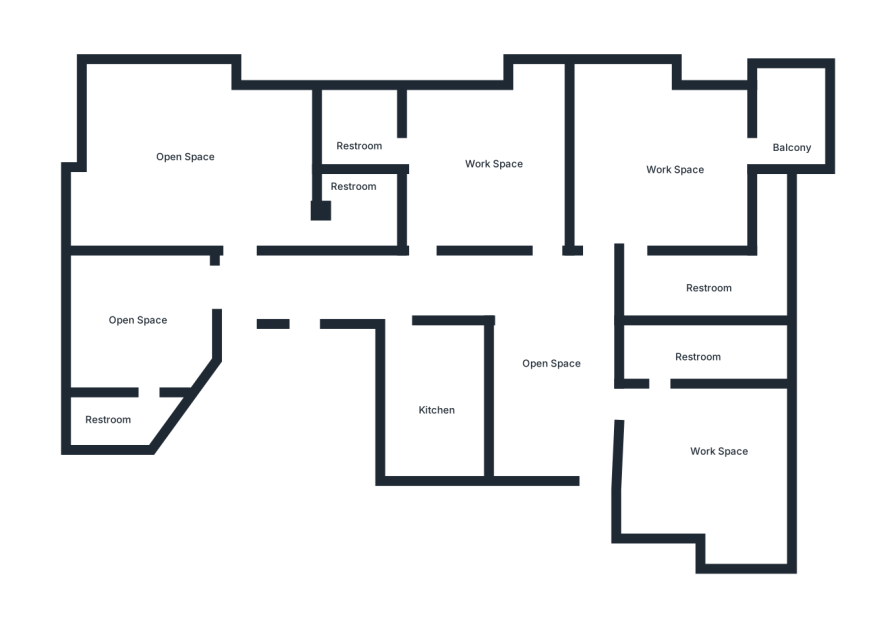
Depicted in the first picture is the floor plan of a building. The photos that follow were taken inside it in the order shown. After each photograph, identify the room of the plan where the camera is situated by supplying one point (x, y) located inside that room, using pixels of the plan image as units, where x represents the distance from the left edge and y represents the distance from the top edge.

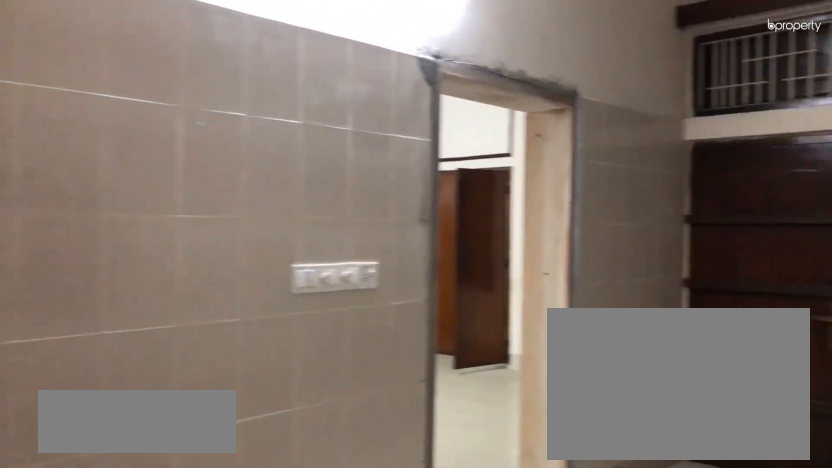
(537, 294)
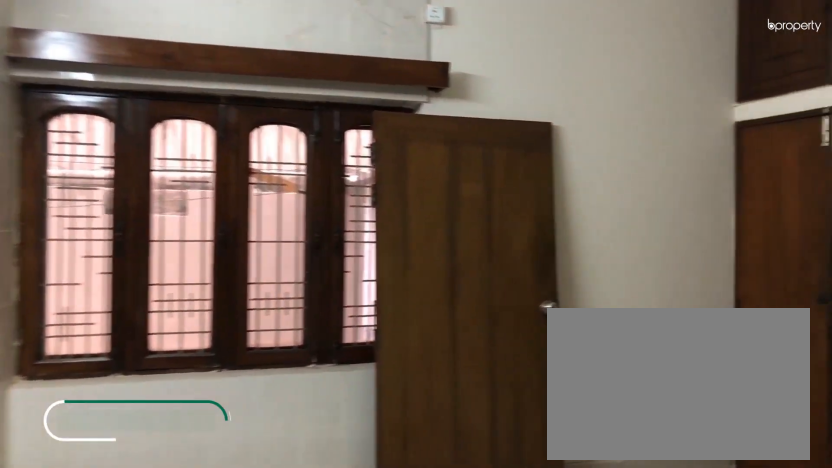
(699, 452)
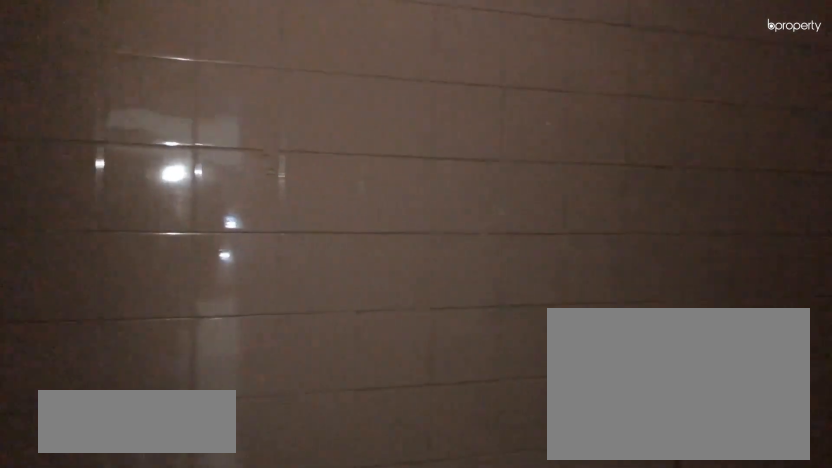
(710, 347)
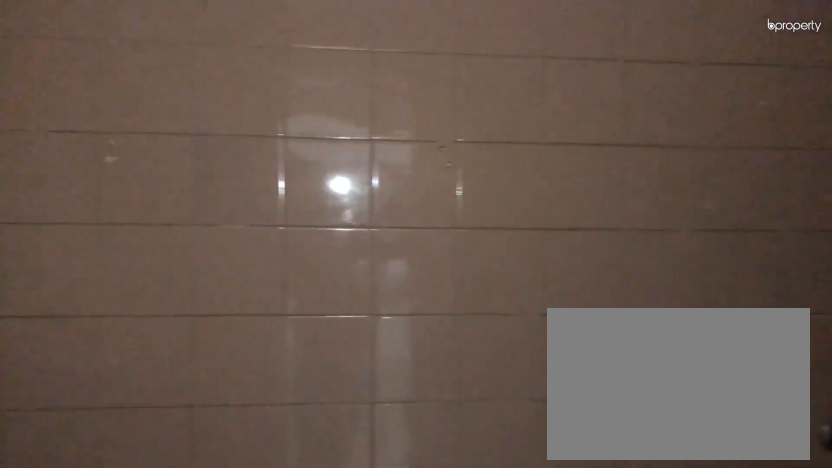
(710, 347)
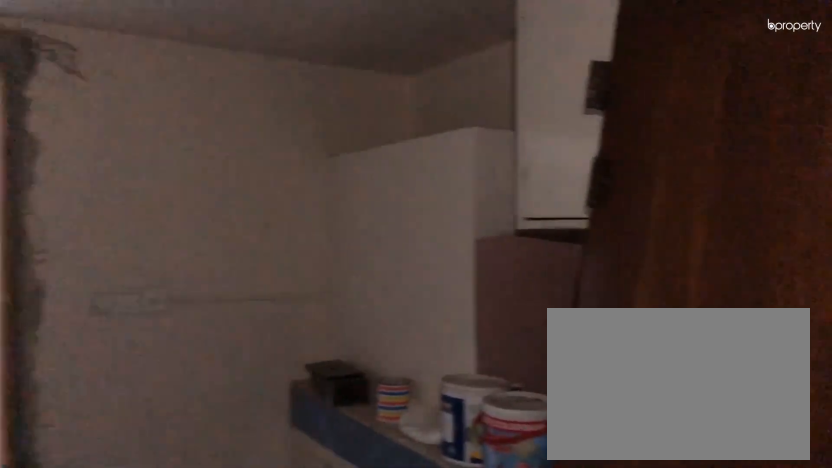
(439, 402)
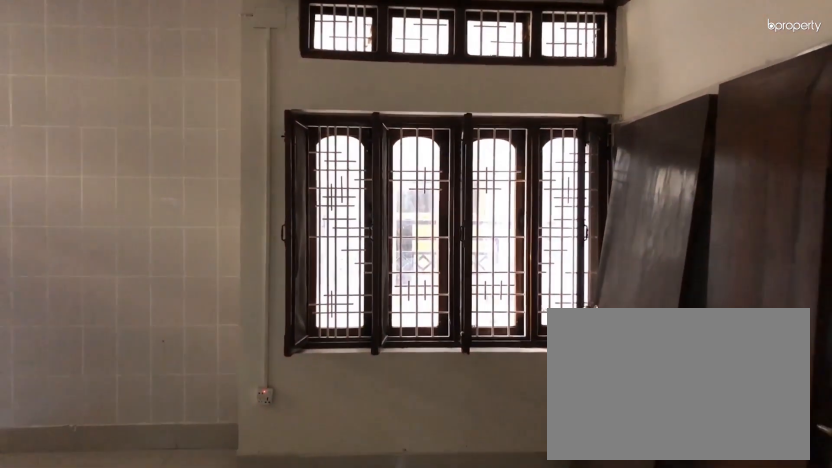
(205, 178)
